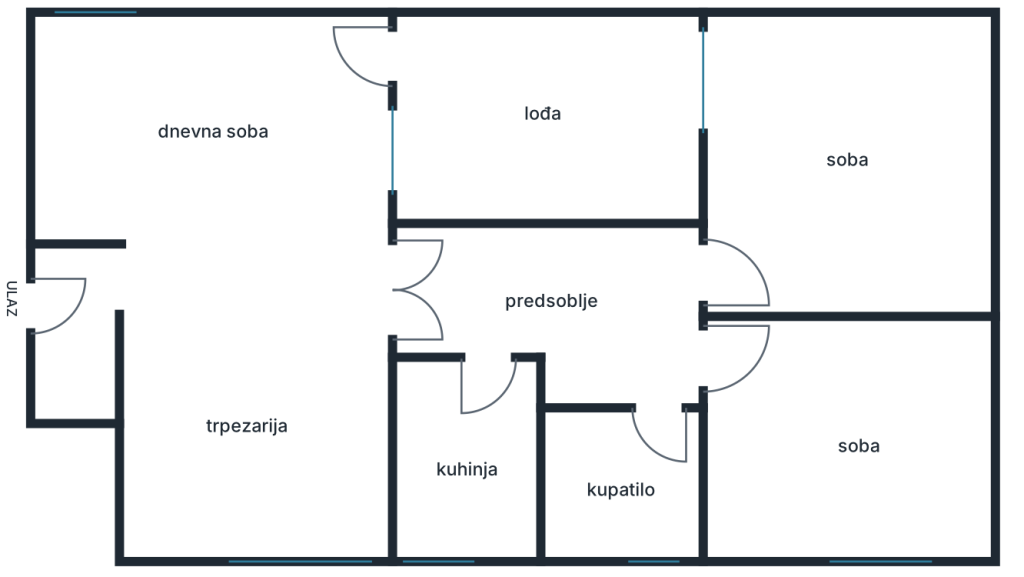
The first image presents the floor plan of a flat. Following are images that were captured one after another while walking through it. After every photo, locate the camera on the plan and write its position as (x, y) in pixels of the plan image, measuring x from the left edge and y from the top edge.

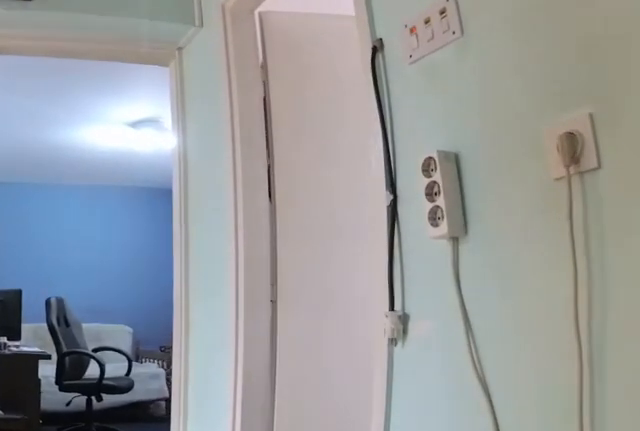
(514, 314)
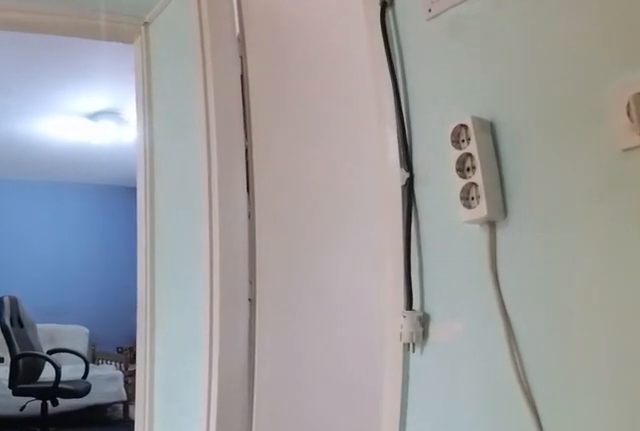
(532, 323)
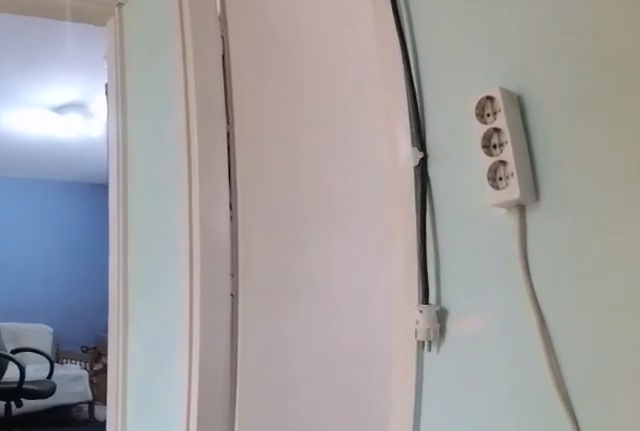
(541, 328)
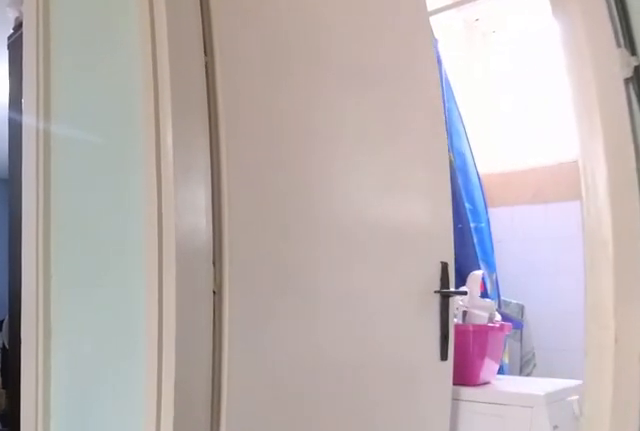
(582, 352)
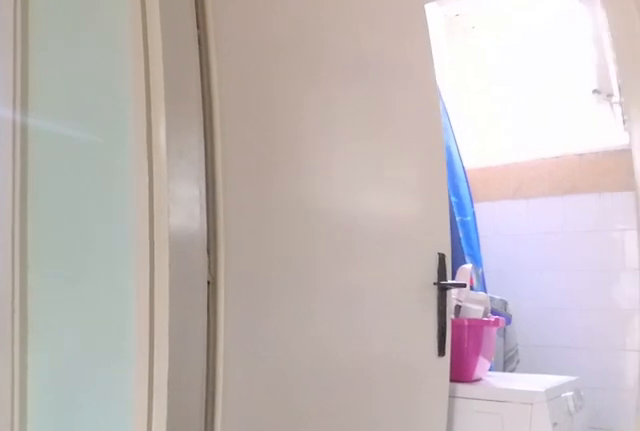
(587, 352)
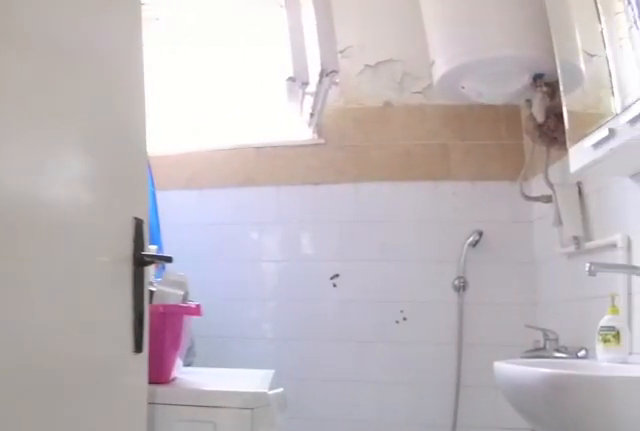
(628, 353)
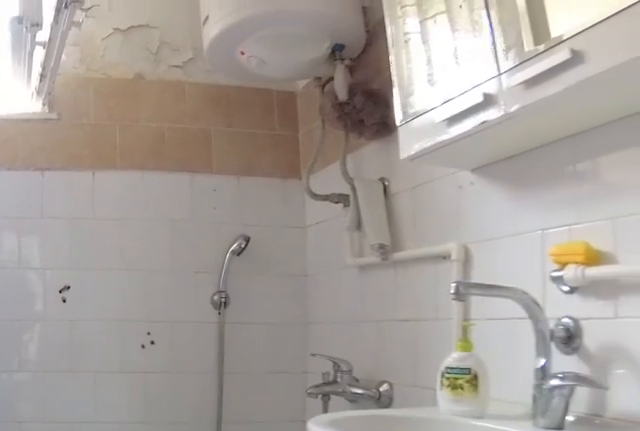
(649, 427)
